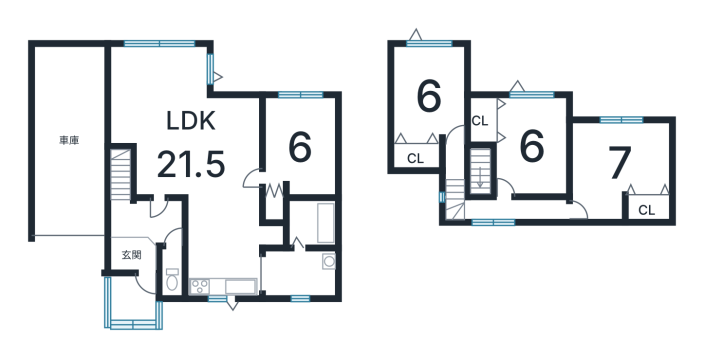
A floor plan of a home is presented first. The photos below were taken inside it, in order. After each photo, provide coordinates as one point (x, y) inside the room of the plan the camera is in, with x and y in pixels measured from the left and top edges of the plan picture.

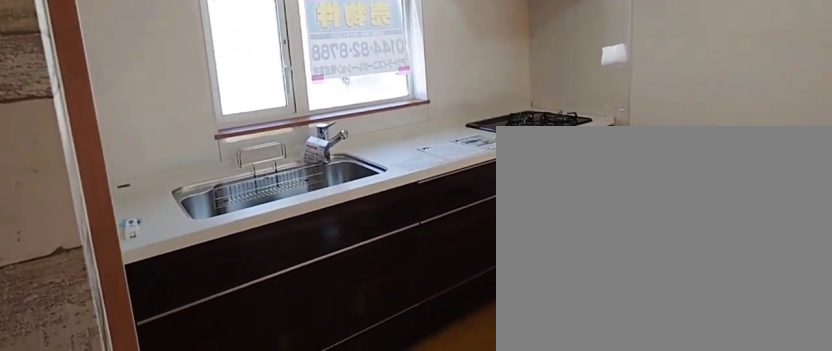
(225, 257)
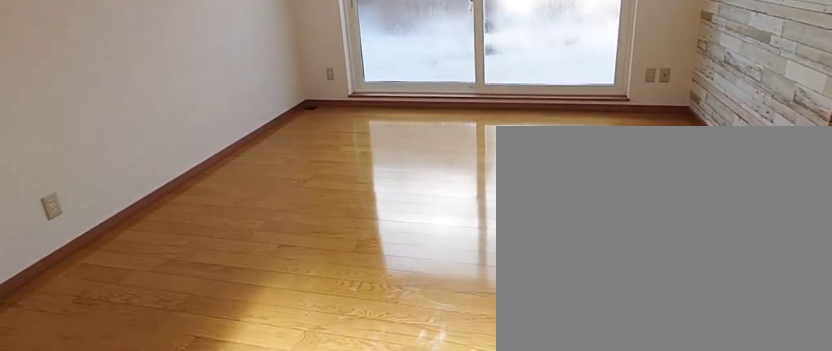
(198, 142)
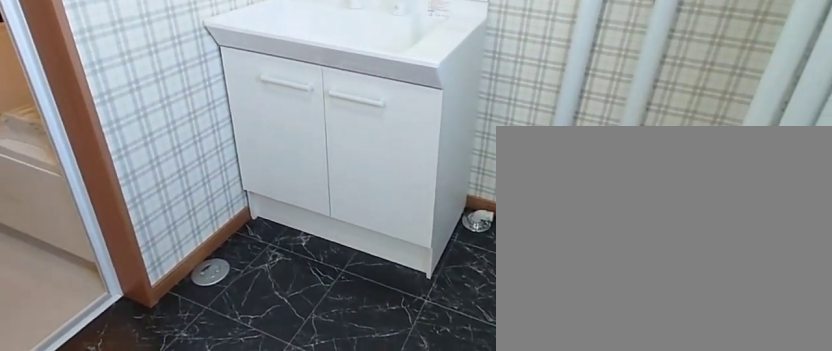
(300, 273)
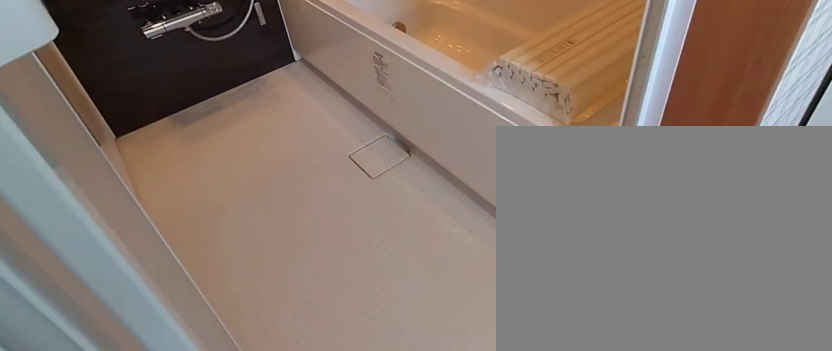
(300, 273)
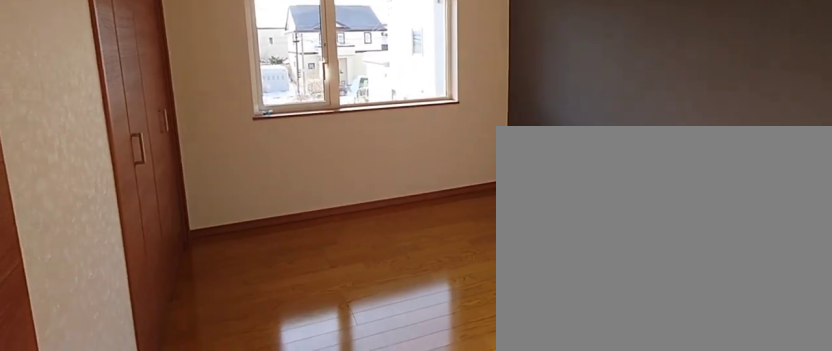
(534, 143)
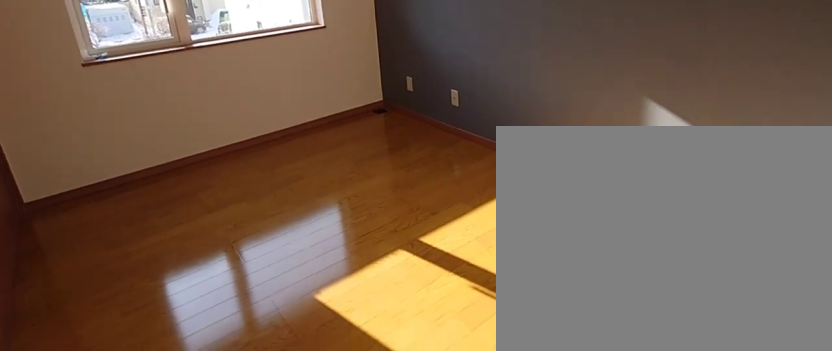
(534, 143)
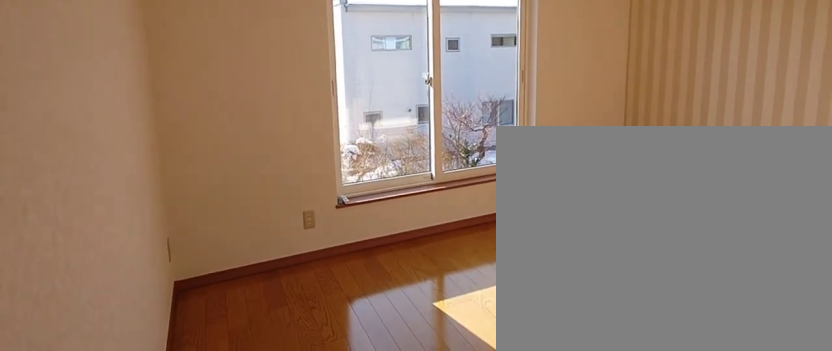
(620, 161)
